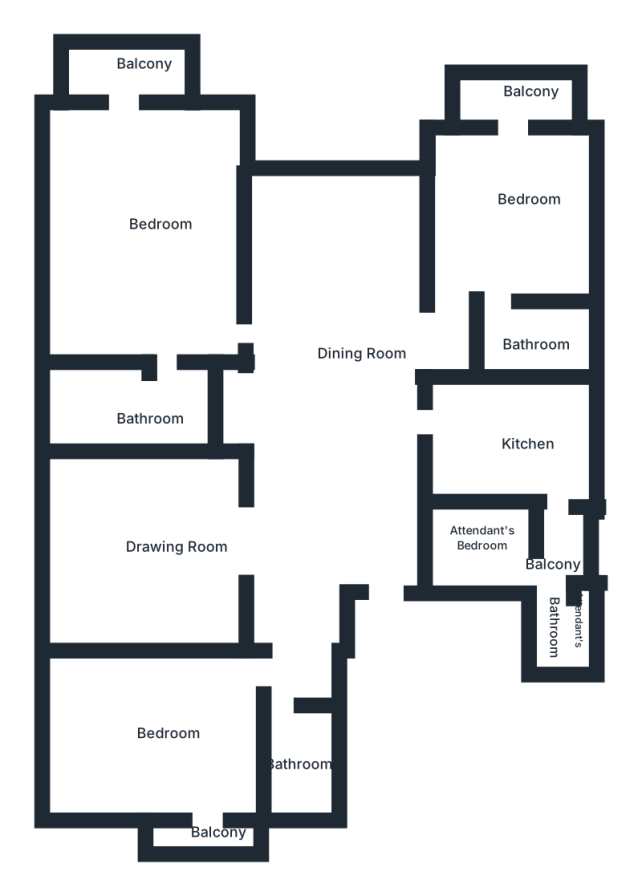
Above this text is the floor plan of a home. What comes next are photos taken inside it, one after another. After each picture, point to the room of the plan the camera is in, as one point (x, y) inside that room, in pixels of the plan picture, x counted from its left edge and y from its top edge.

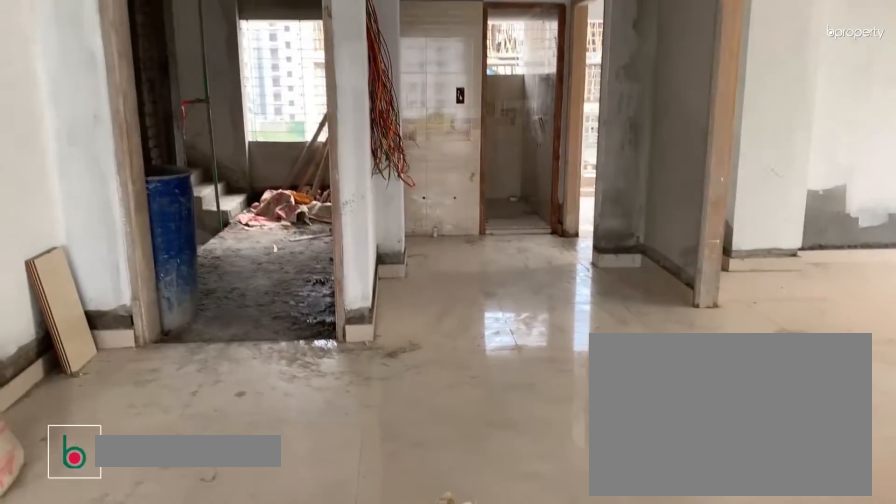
(344, 393)
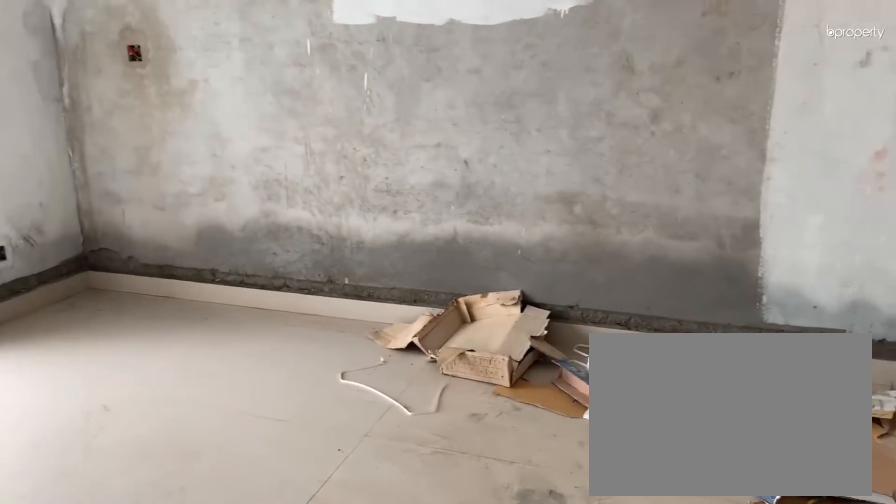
(141, 544)
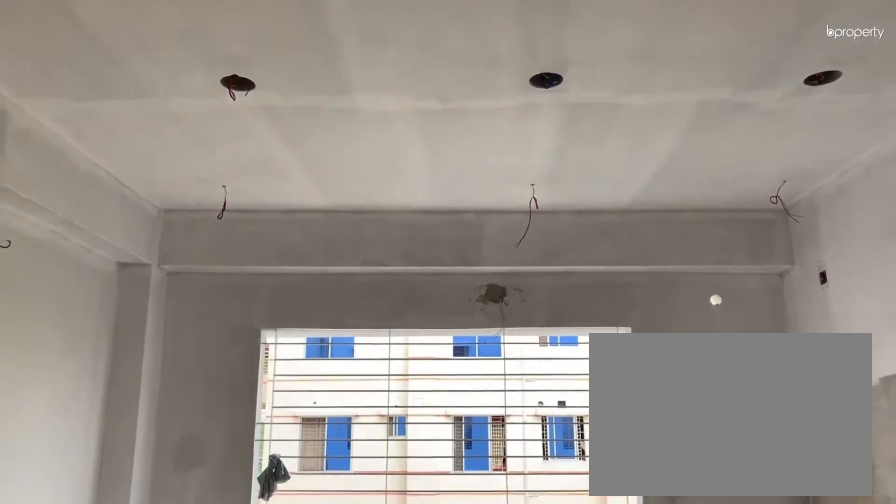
(155, 545)
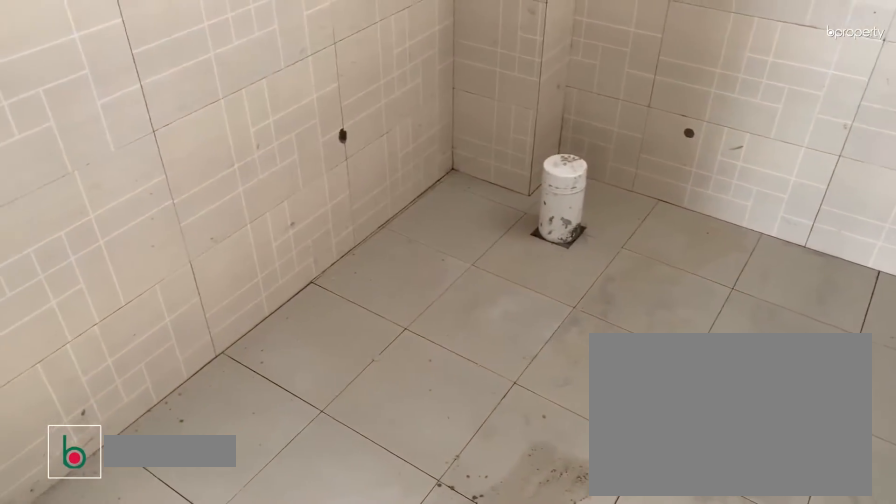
(285, 758)
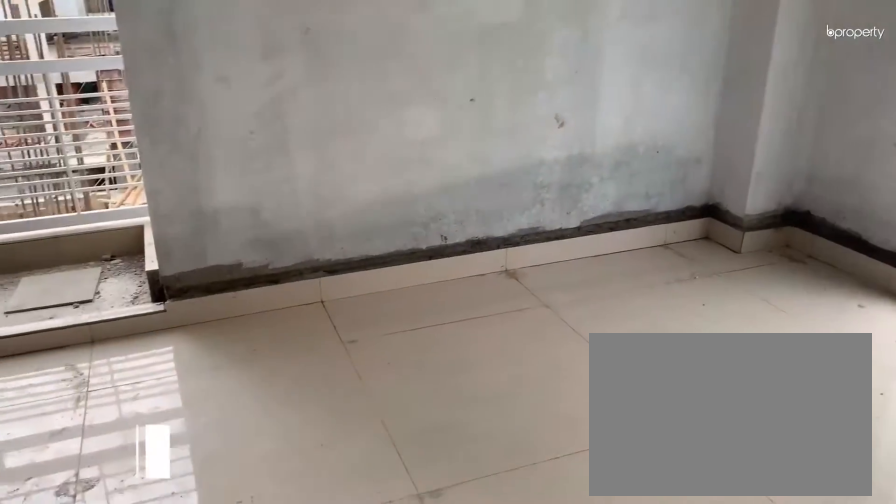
(177, 722)
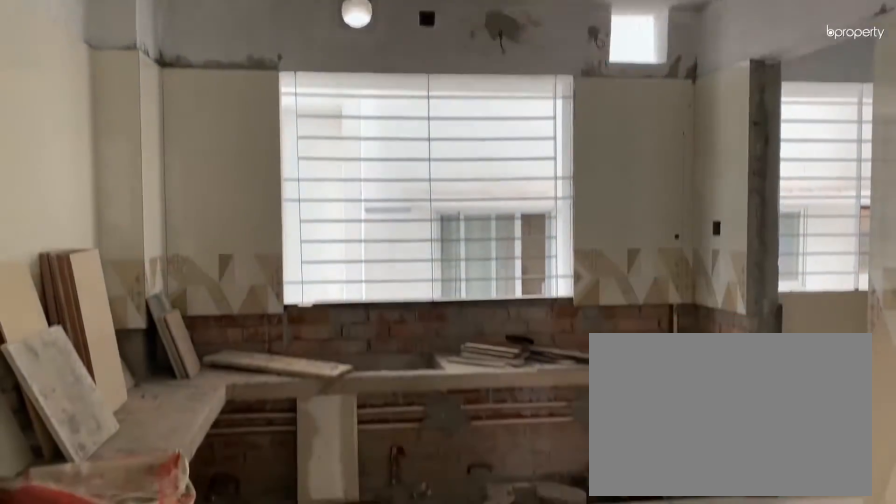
(502, 422)
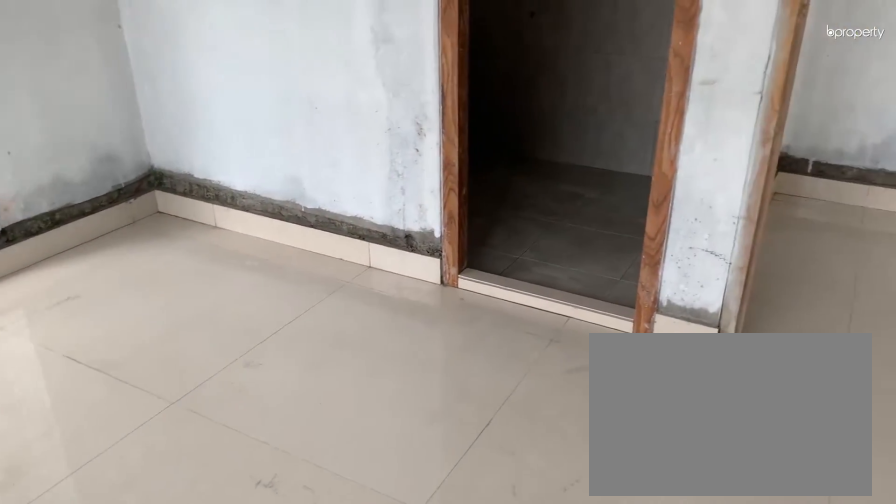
(514, 224)
